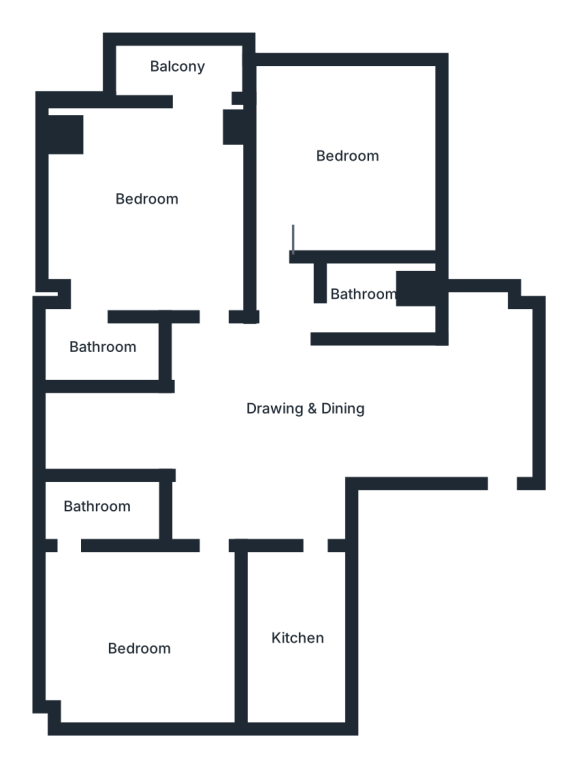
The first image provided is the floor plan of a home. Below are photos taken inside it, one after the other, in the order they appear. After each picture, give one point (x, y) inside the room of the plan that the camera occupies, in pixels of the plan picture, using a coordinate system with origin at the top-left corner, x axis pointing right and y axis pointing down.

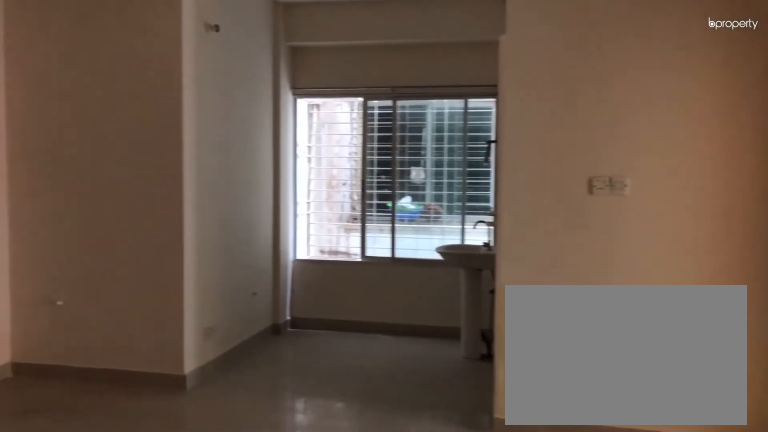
(272, 399)
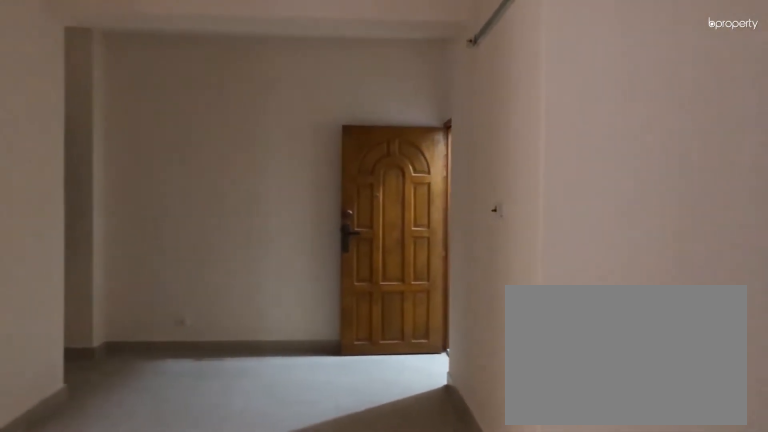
(272, 399)
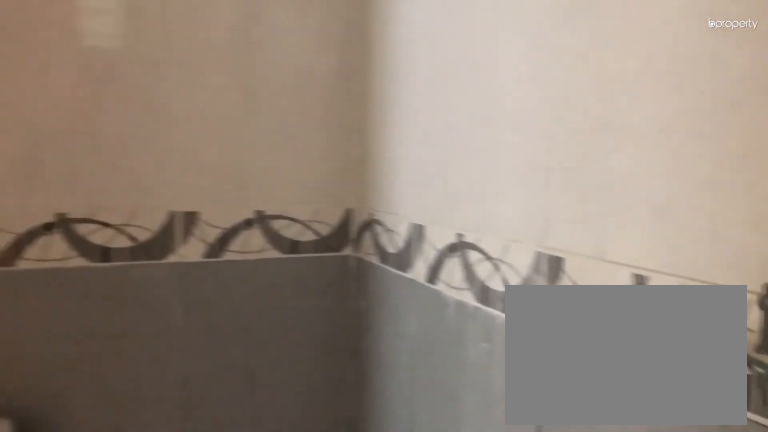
(87, 354)
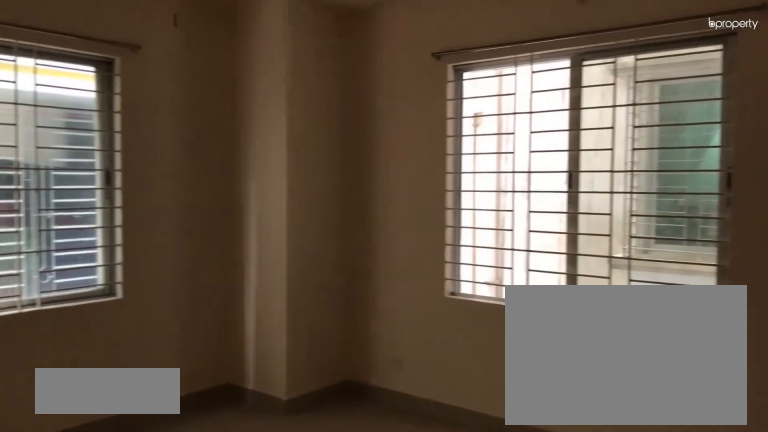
(140, 626)
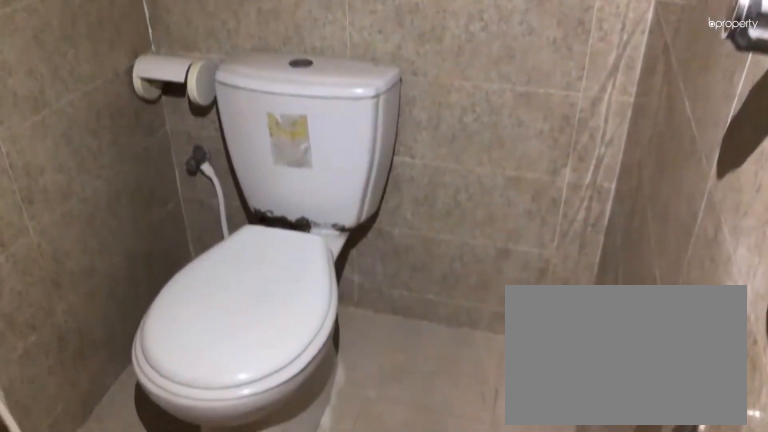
(94, 515)
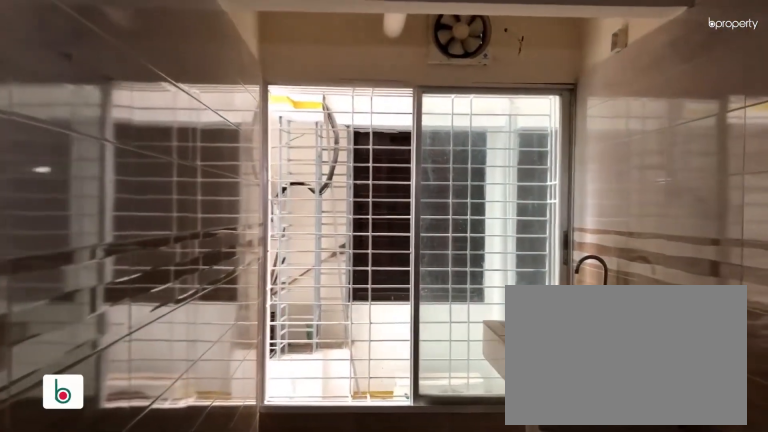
(296, 626)
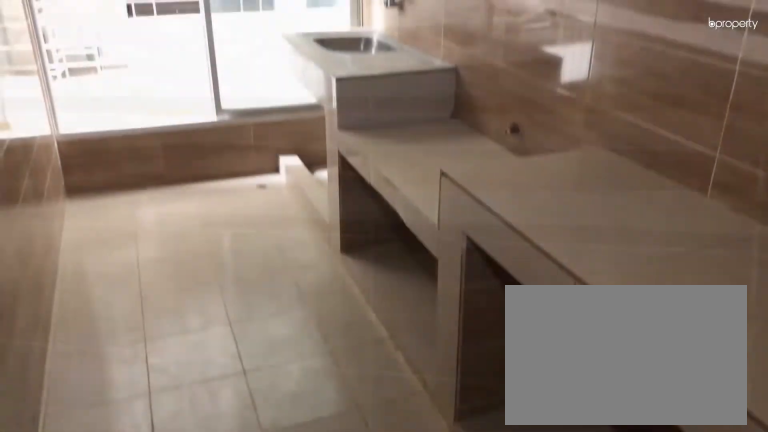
(296, 626)
